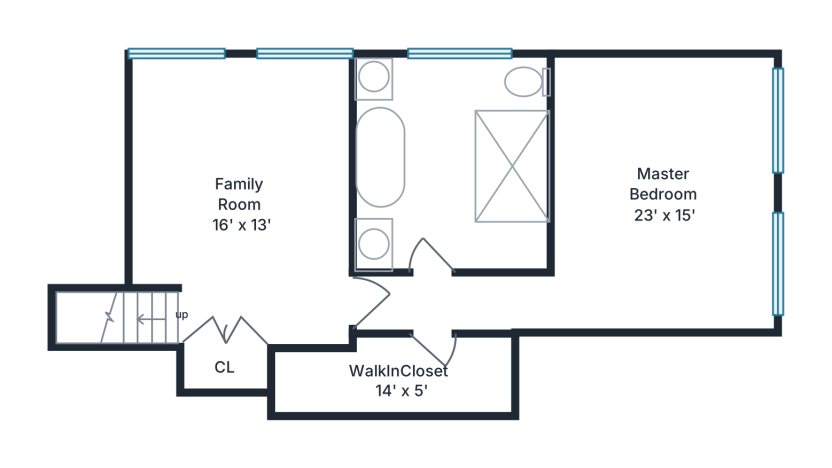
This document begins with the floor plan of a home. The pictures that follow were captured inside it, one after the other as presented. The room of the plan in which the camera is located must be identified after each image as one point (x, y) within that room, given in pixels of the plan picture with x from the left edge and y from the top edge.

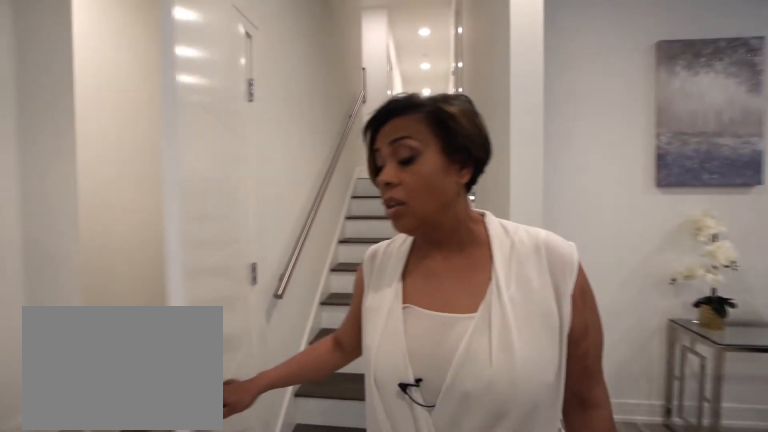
(243, 197)
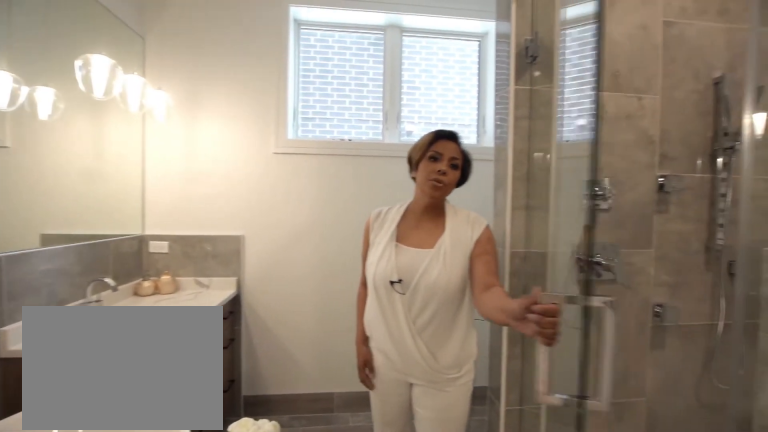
(452, 165)
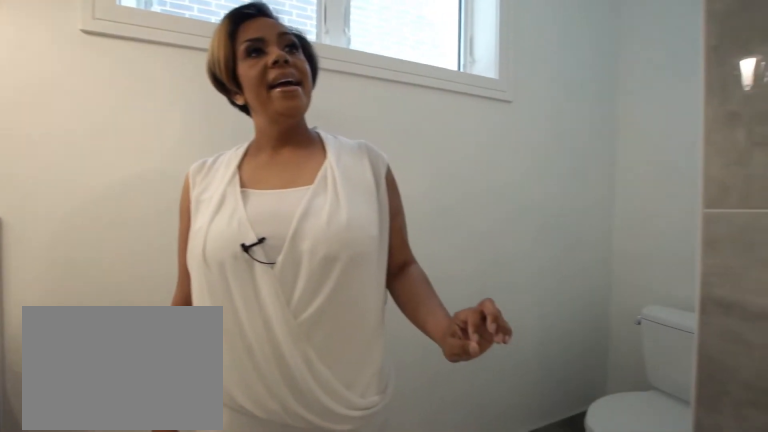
(452, 165)
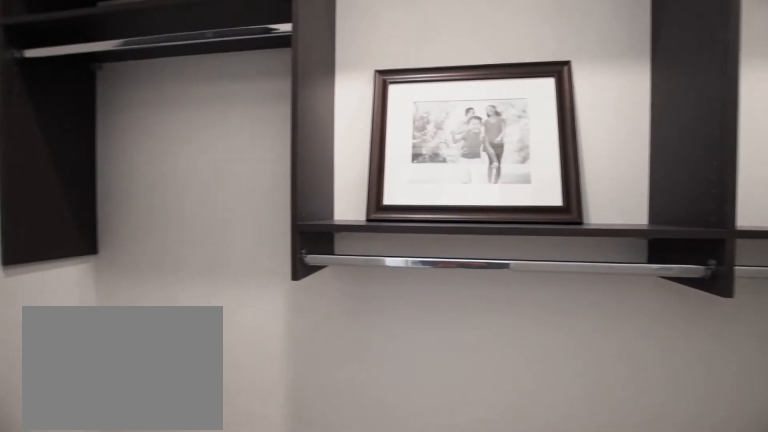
(396, 376)
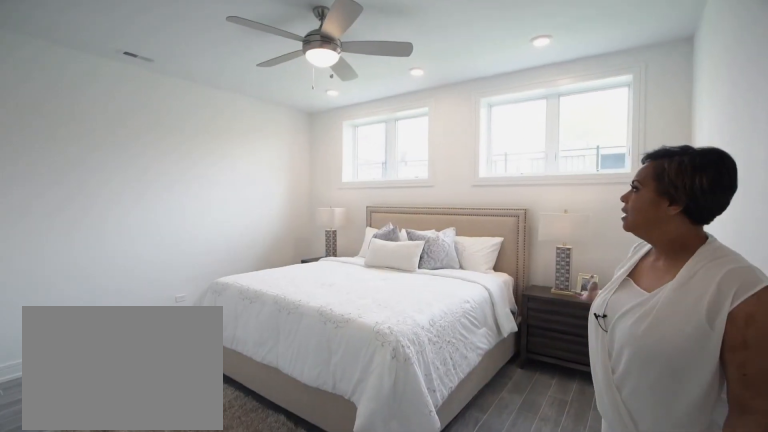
(666, 192)
